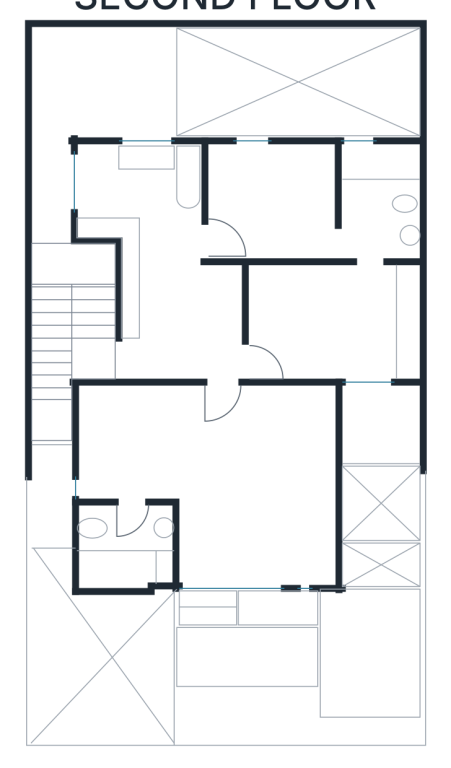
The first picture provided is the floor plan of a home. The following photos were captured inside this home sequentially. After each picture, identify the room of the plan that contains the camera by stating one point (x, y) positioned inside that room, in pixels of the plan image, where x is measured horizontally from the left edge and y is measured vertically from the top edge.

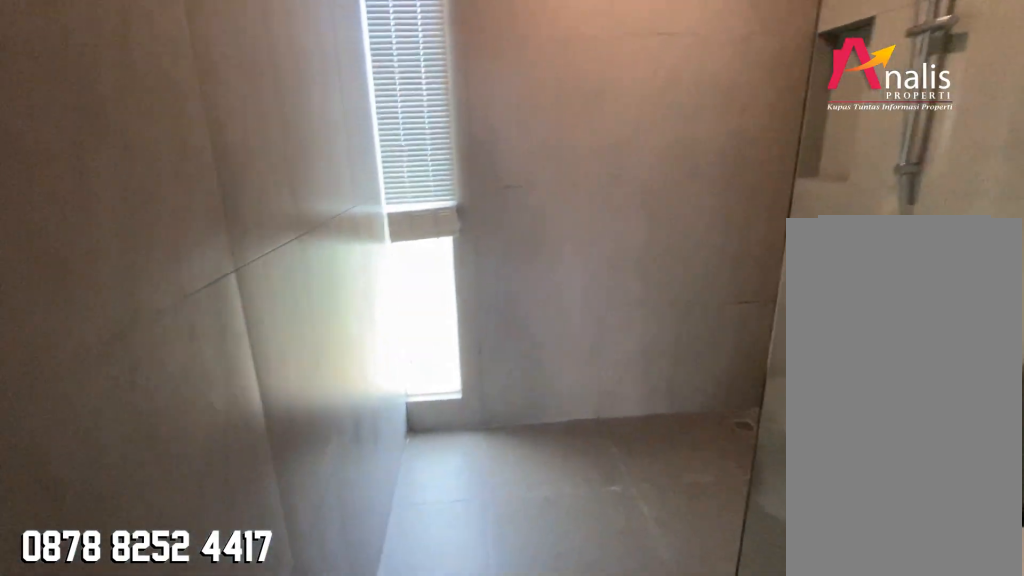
(381, 202)
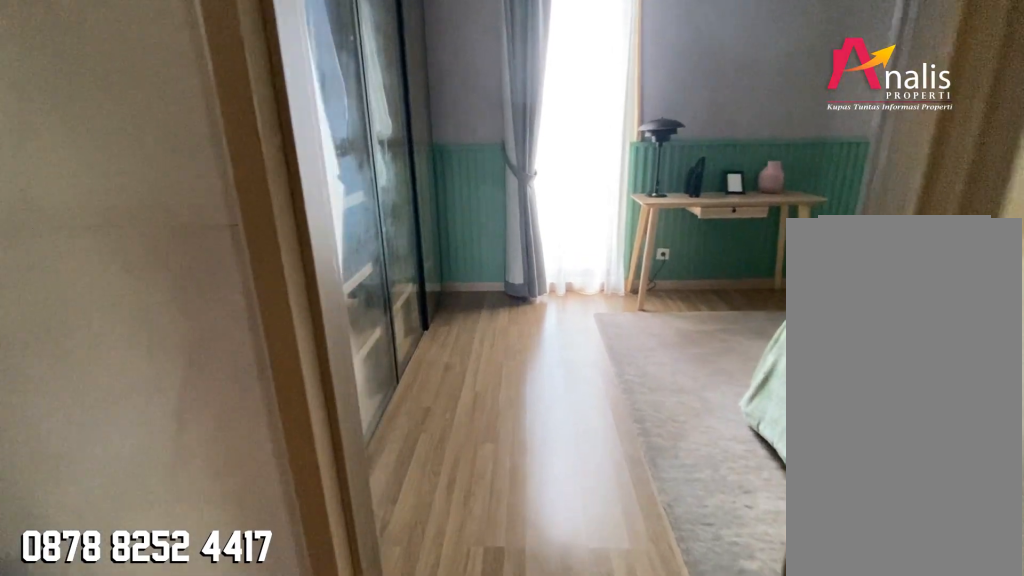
(381, 202)
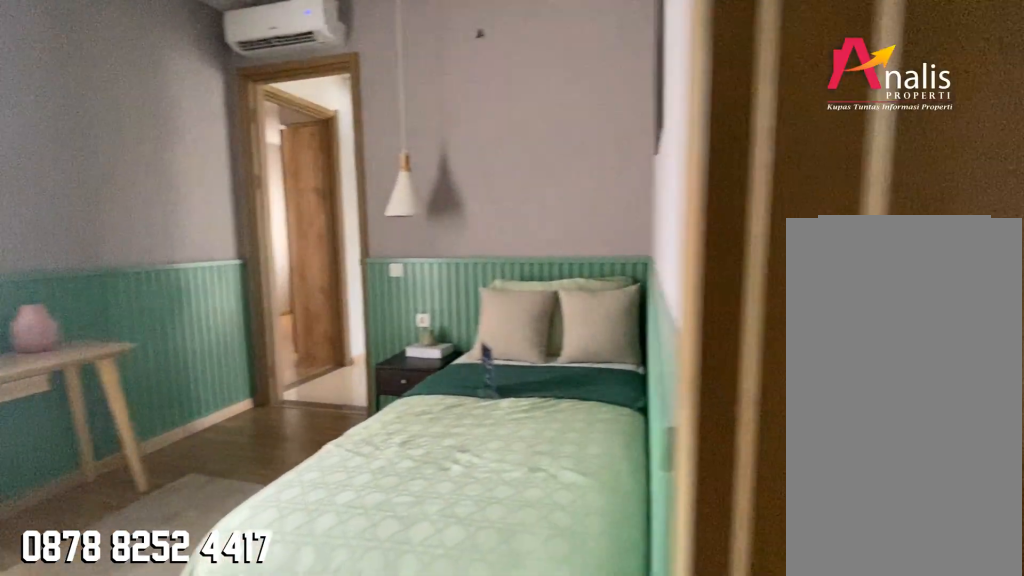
(336, 331)
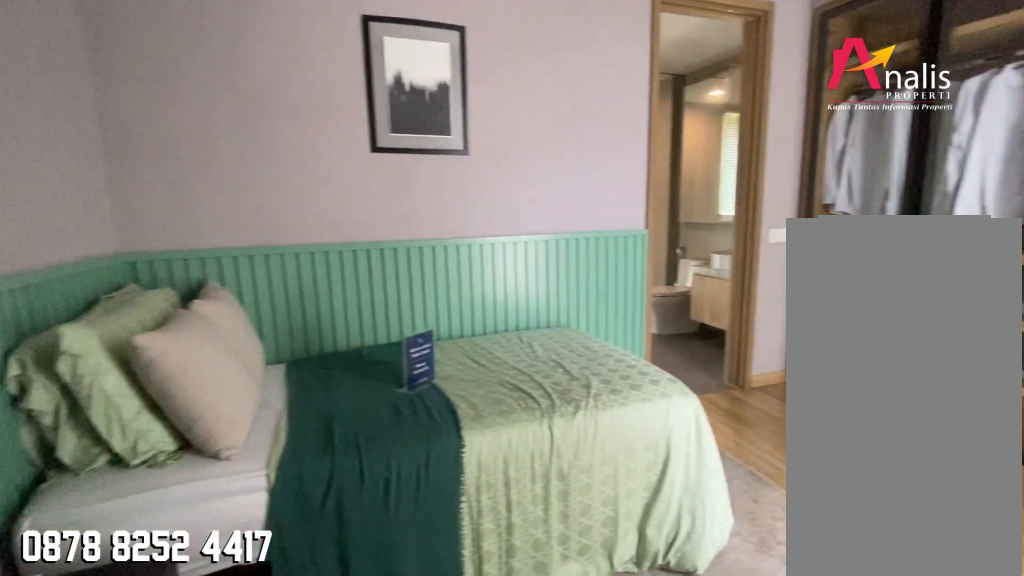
(336, 331)
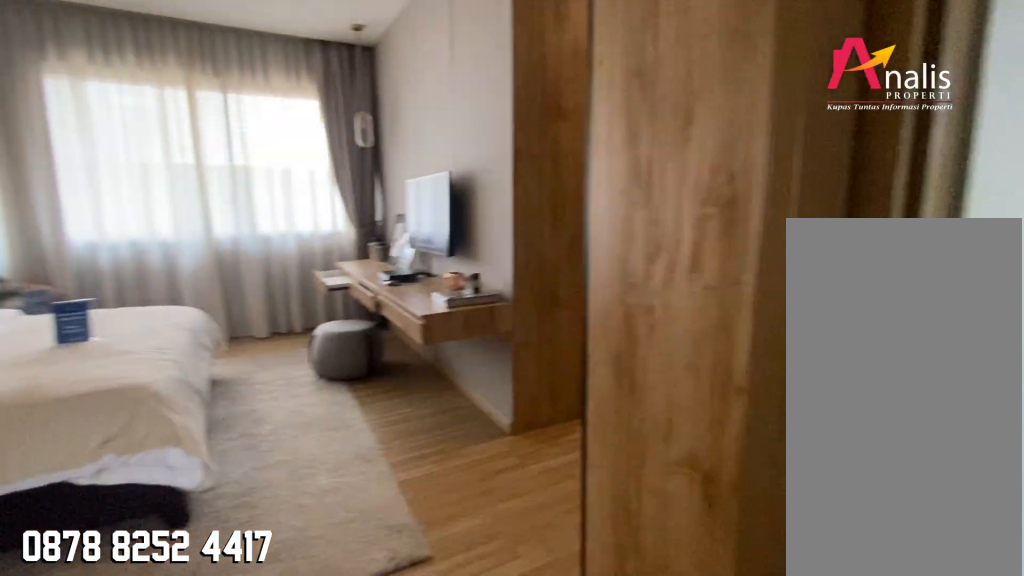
(162, 263)
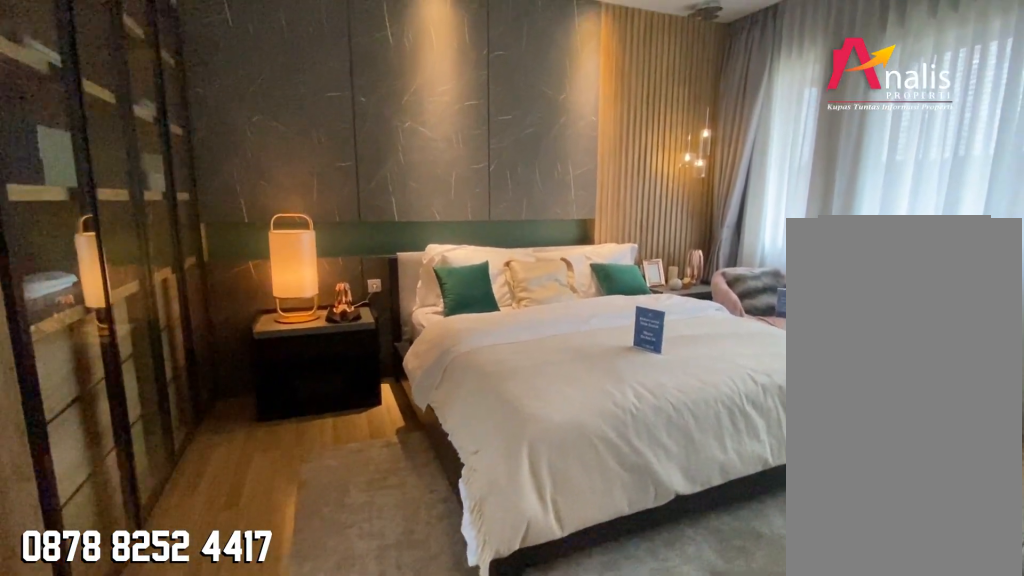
(203, 481)
